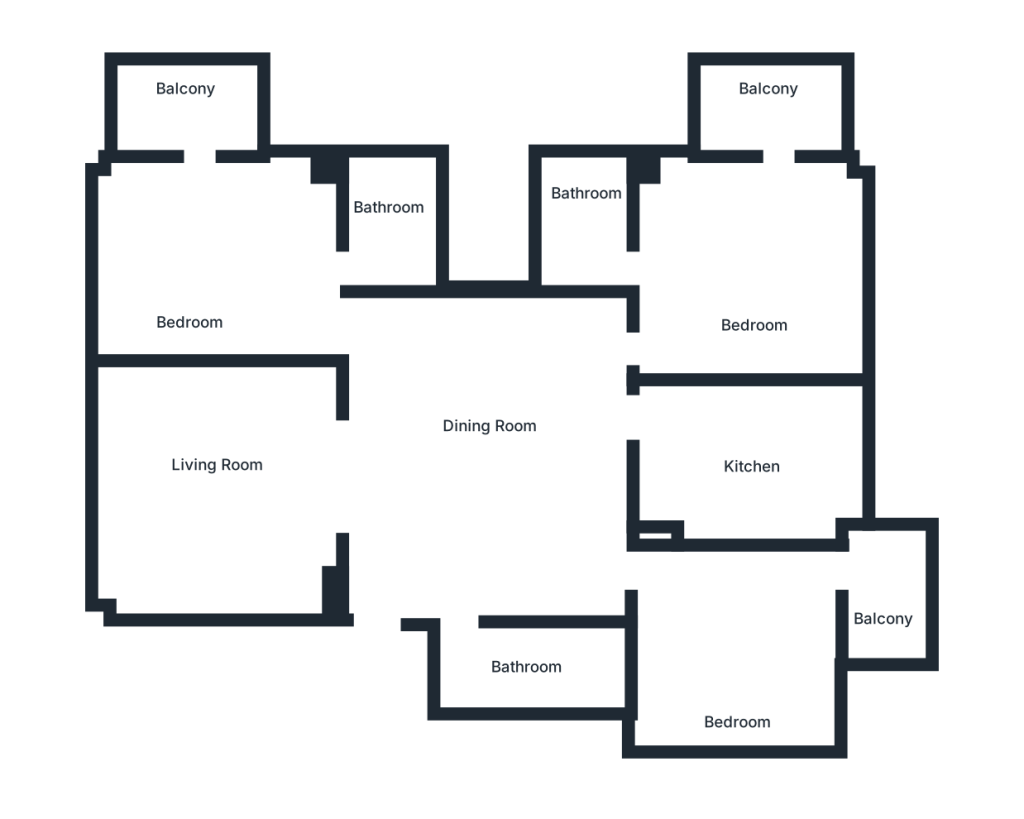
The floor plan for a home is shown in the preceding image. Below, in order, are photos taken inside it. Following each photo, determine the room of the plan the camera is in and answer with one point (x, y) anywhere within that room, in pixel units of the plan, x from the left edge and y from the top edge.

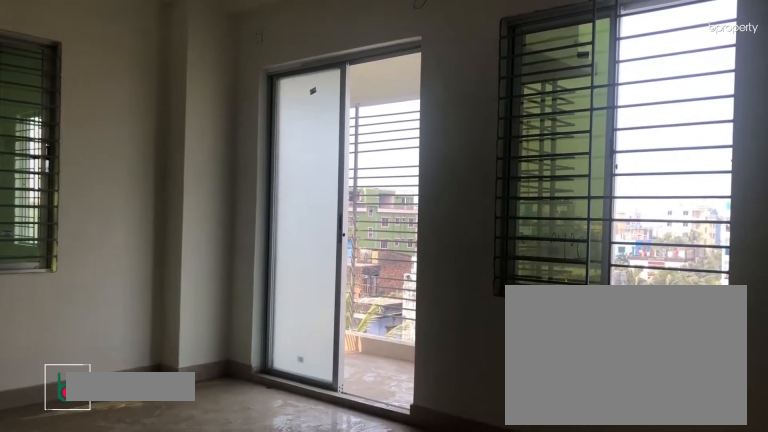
(195, 291)
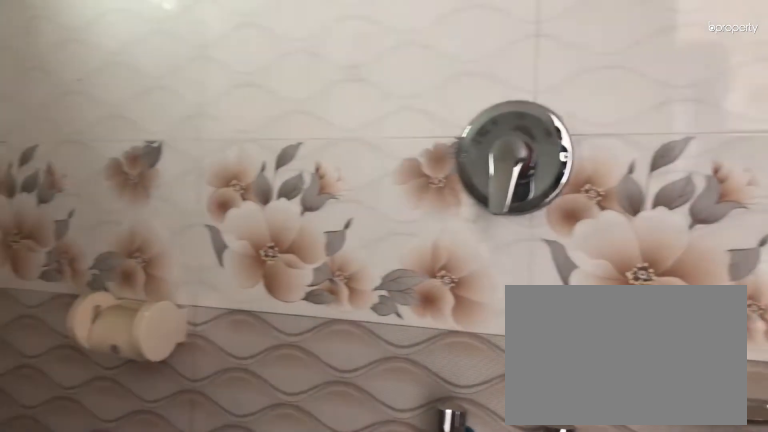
(383, 223)
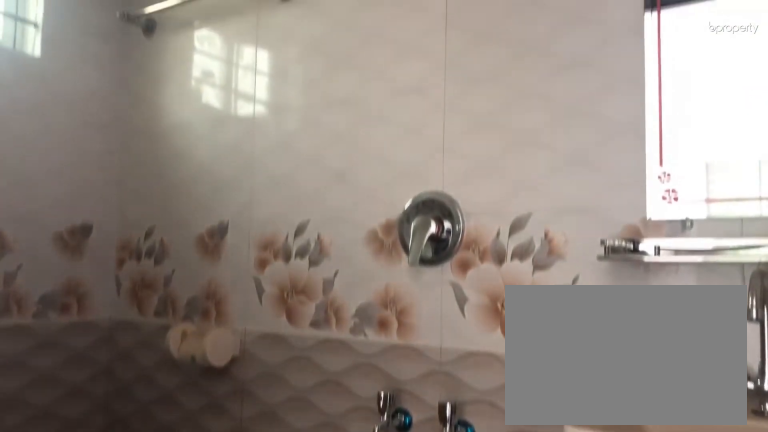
(383, 222)
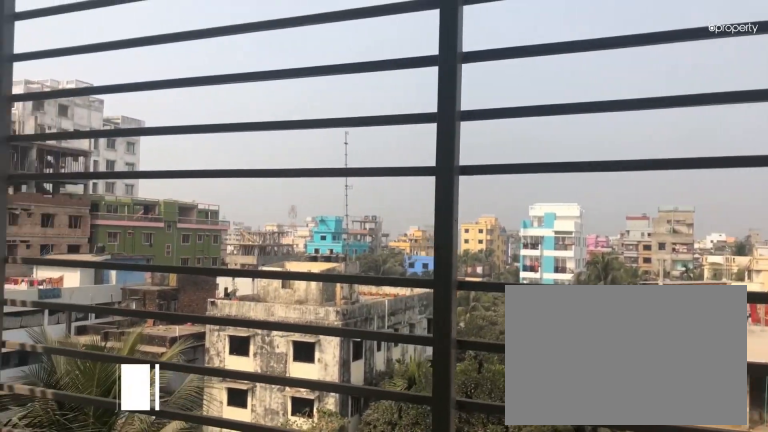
(195, 92)
